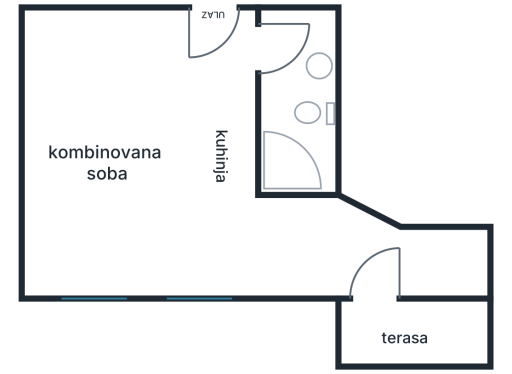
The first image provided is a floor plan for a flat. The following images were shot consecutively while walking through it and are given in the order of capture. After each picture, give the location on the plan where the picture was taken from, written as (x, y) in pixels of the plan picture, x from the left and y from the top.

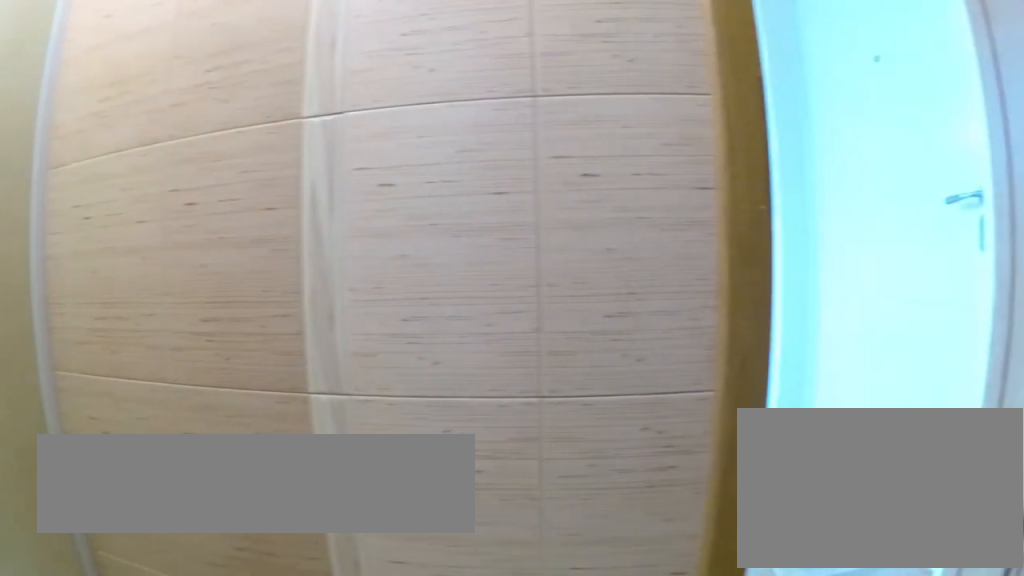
(311, 73)
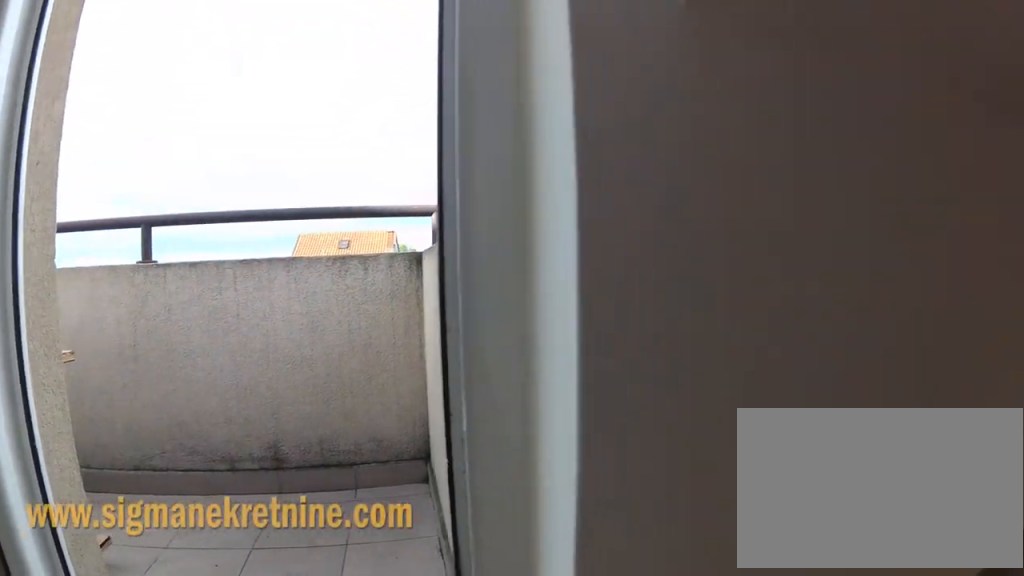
(378, 251)
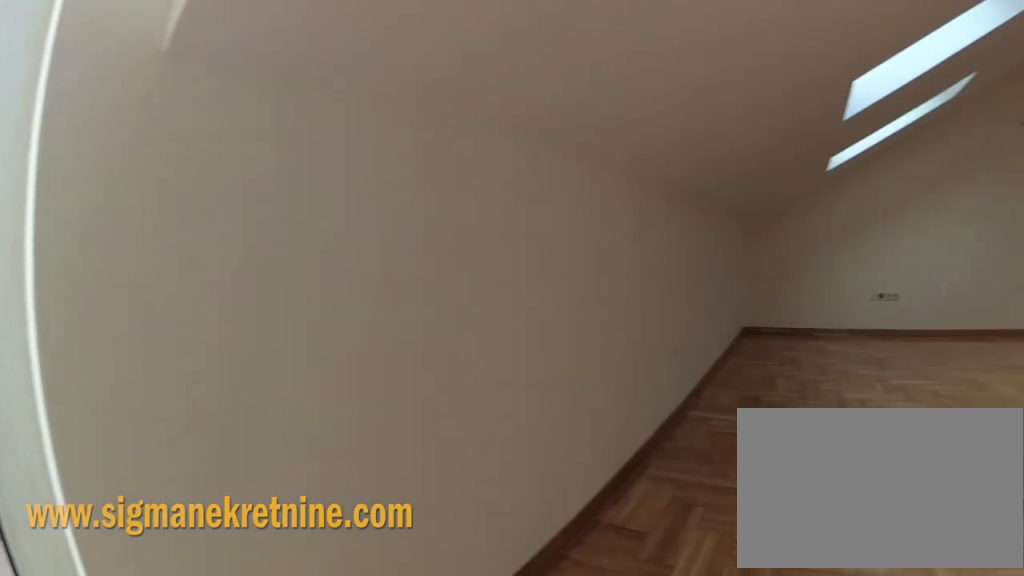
(392, 254)
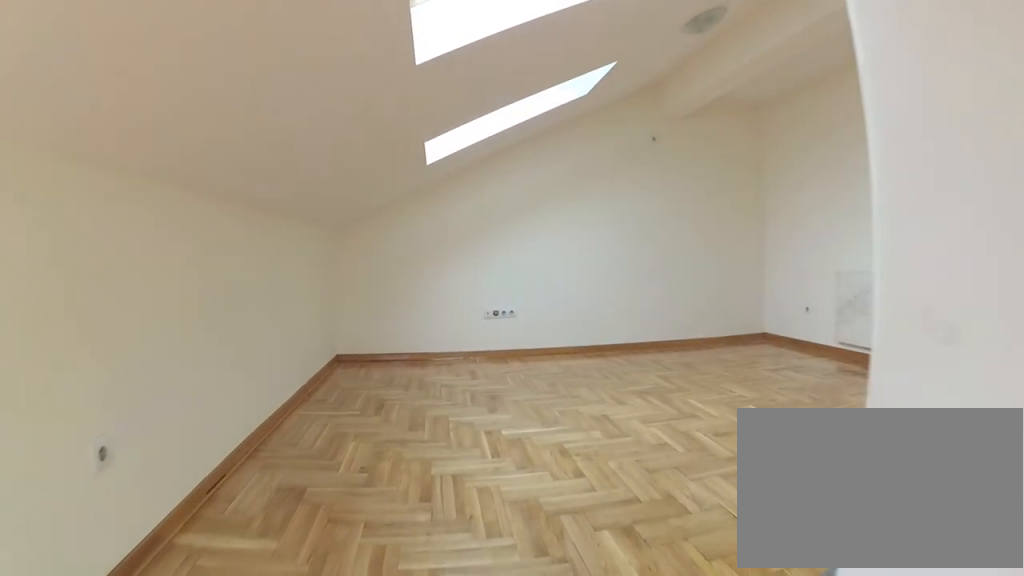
(298, 246)
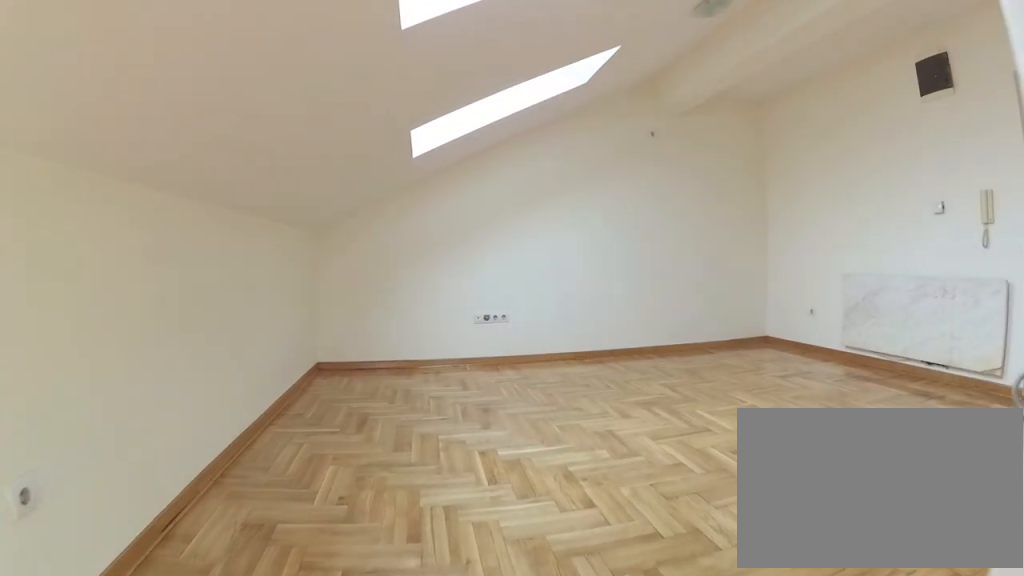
(282, 245)
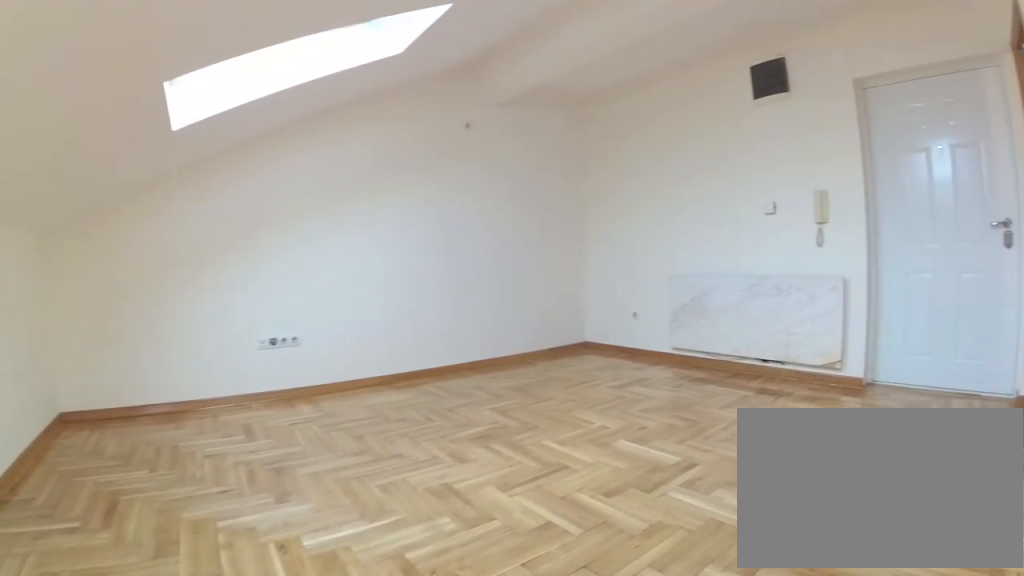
(246, 242)
